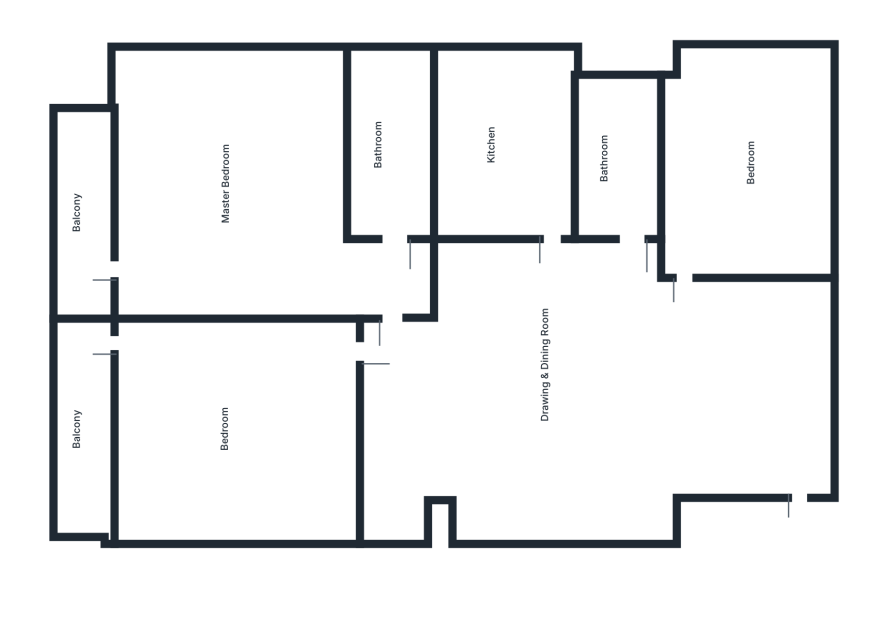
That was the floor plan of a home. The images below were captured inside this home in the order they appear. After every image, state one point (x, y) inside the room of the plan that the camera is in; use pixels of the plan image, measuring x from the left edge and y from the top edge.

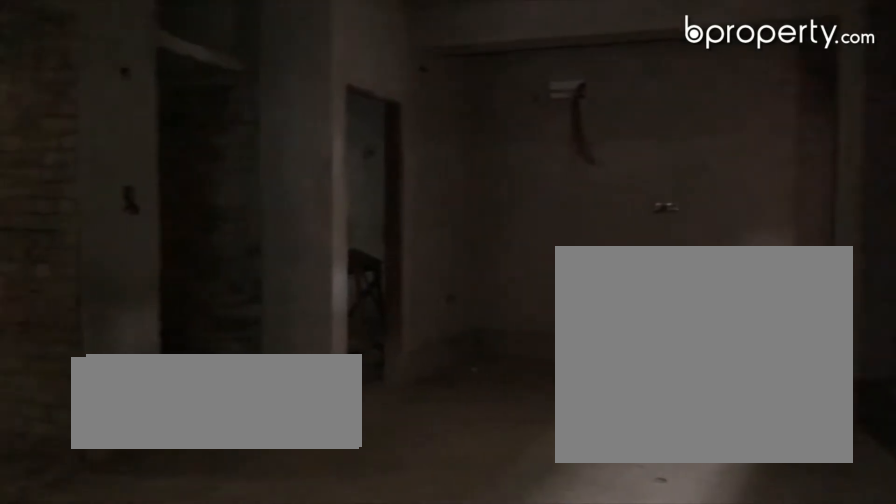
(604, 356)
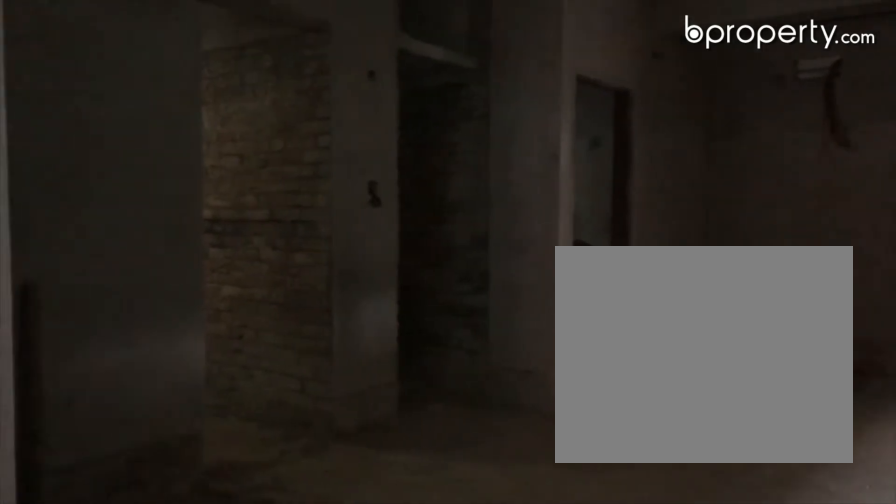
(604, 356)
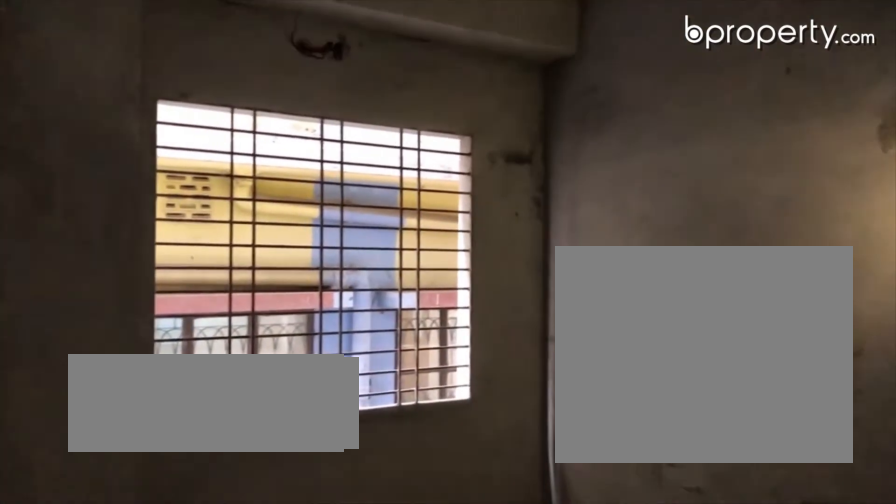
(747, 179)
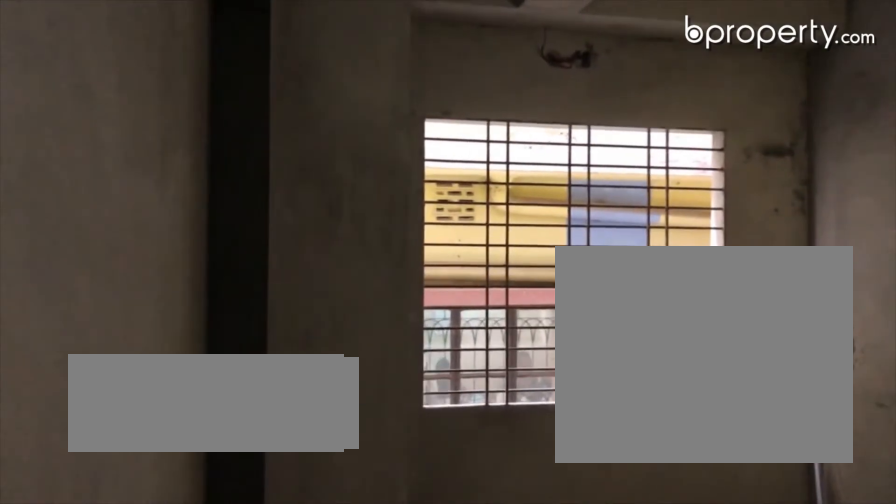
(747, 179)
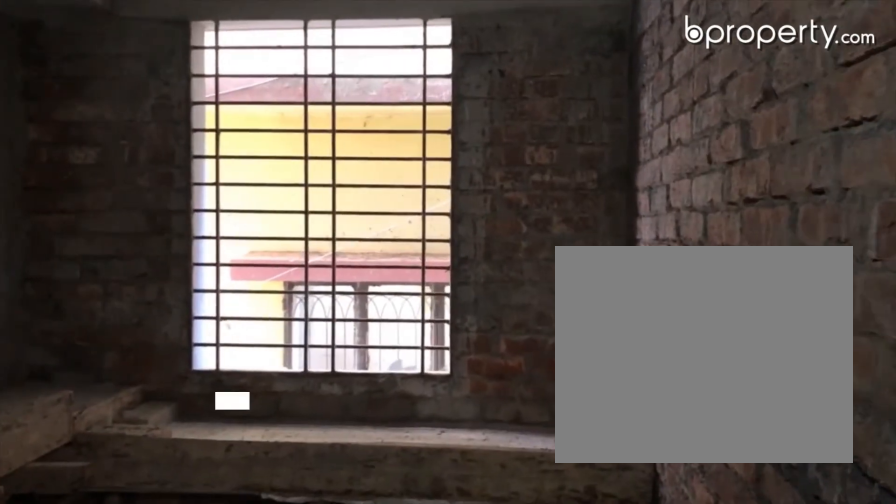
(511, 160)
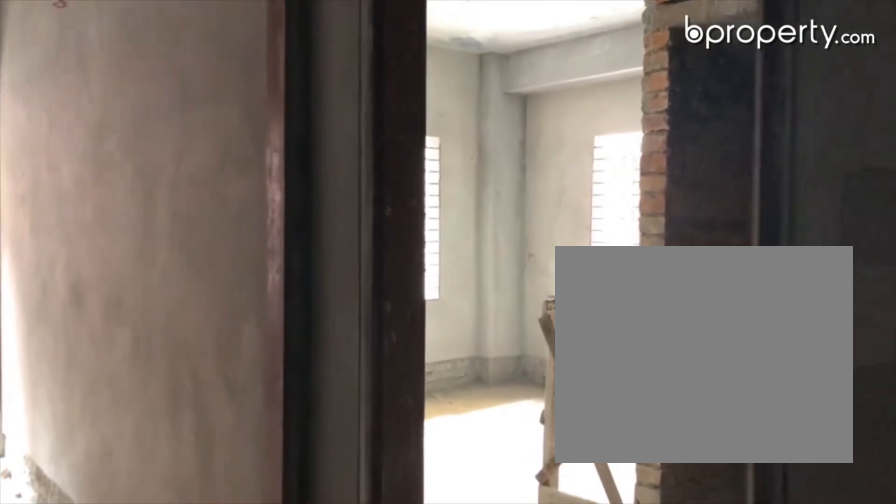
(398, 344)
